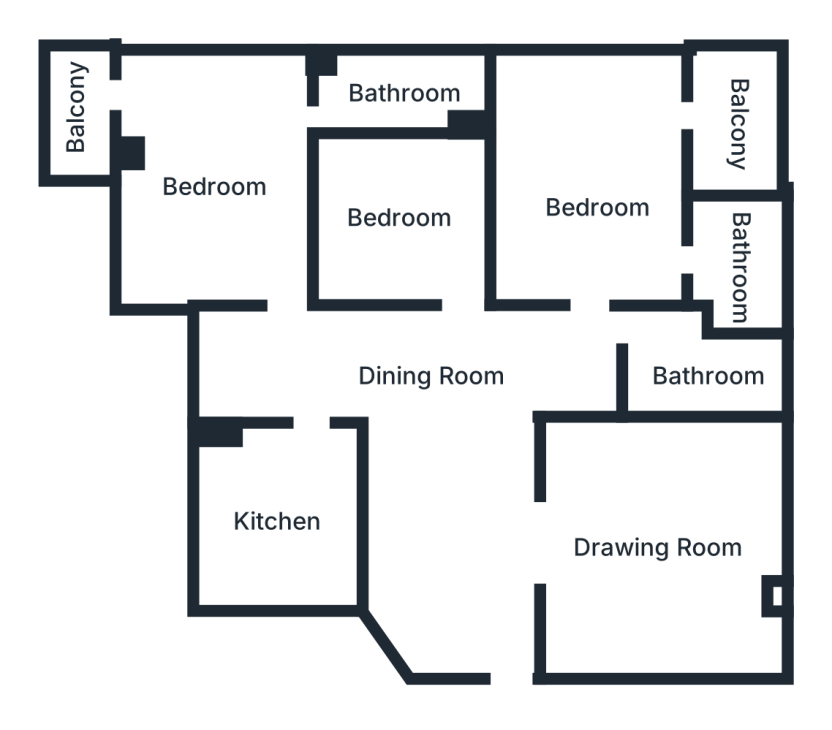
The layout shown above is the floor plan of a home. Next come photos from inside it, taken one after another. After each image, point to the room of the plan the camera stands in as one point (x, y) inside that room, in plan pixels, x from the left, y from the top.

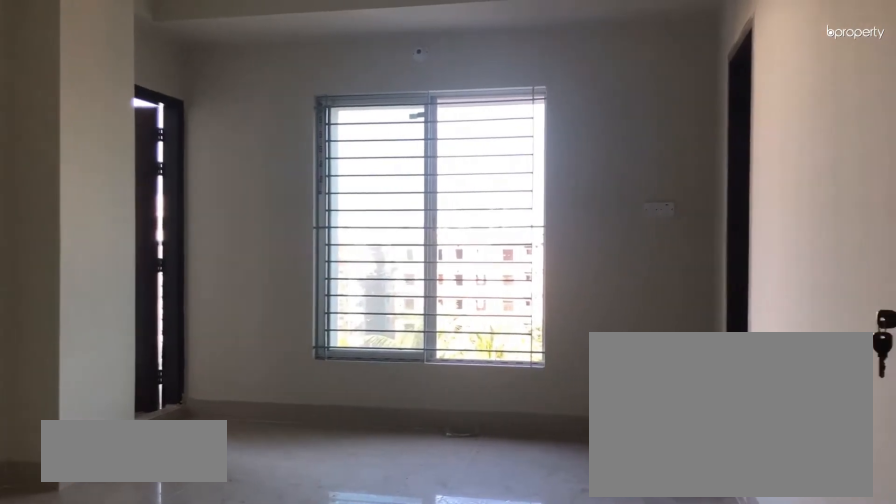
(217, 186)
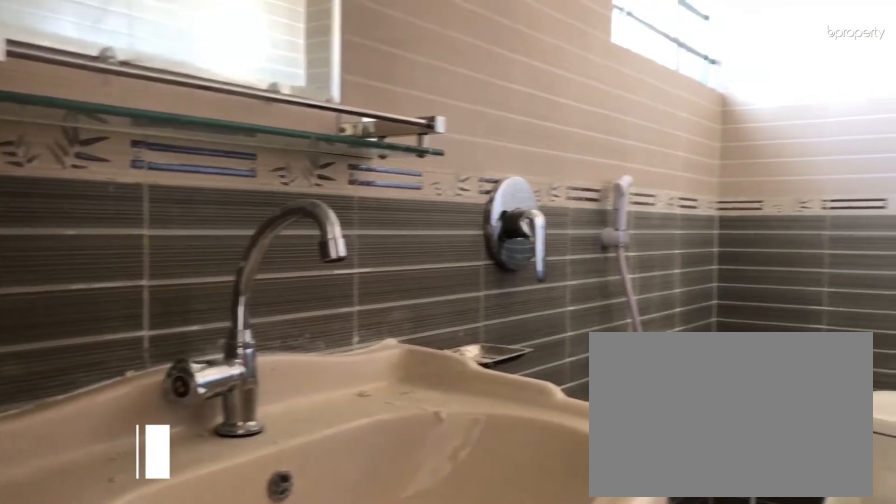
(403, 96)
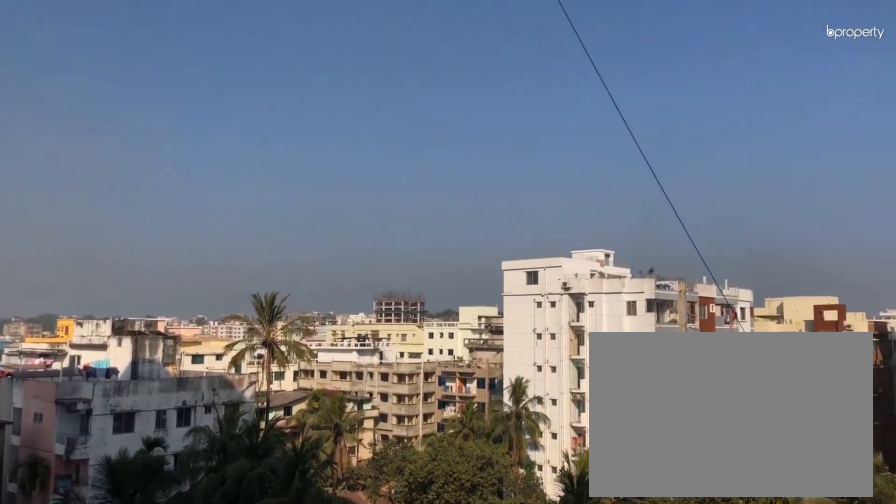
(76, 105)
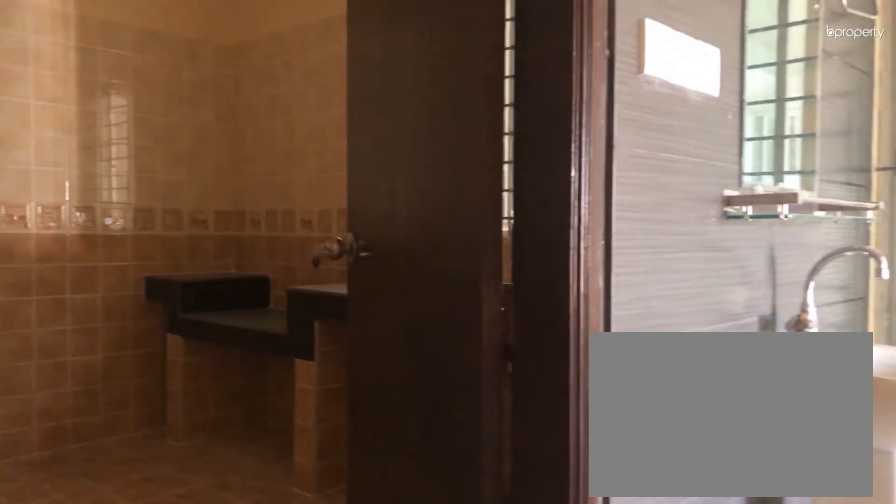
(279, 521)
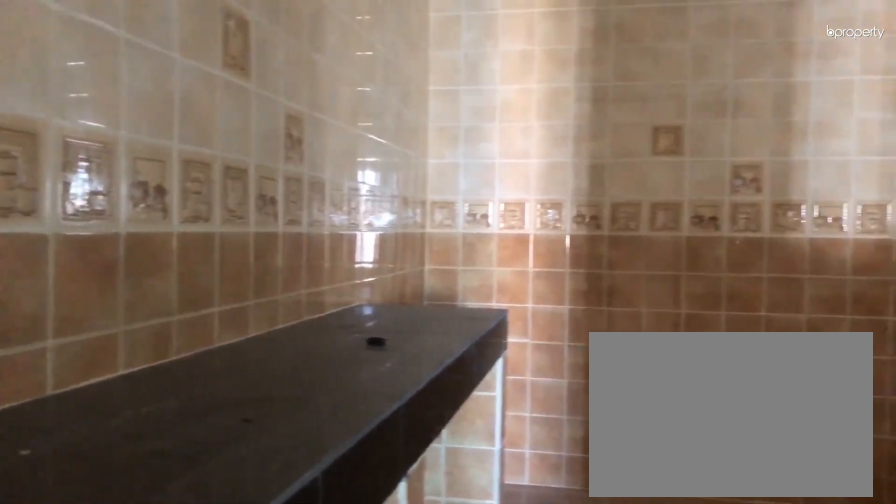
(279, 521)
